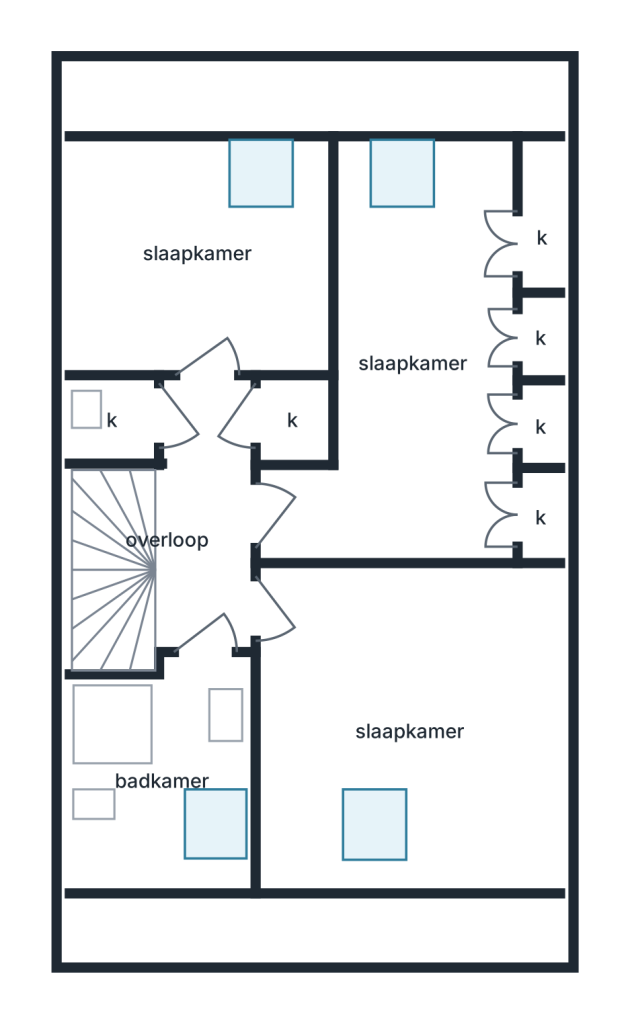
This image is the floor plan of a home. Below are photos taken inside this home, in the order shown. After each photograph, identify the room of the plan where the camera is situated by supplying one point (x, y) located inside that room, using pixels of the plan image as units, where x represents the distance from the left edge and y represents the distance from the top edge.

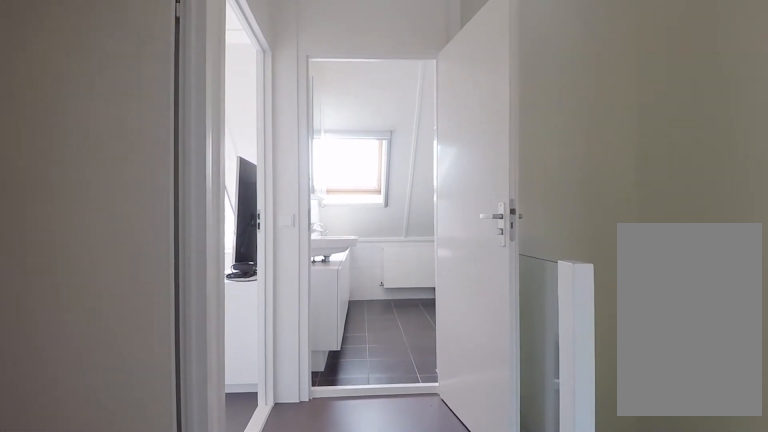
(203, 516)
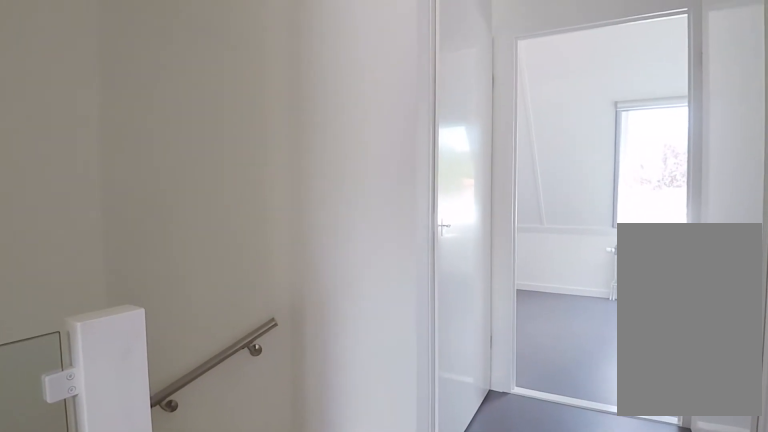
(203, 516)
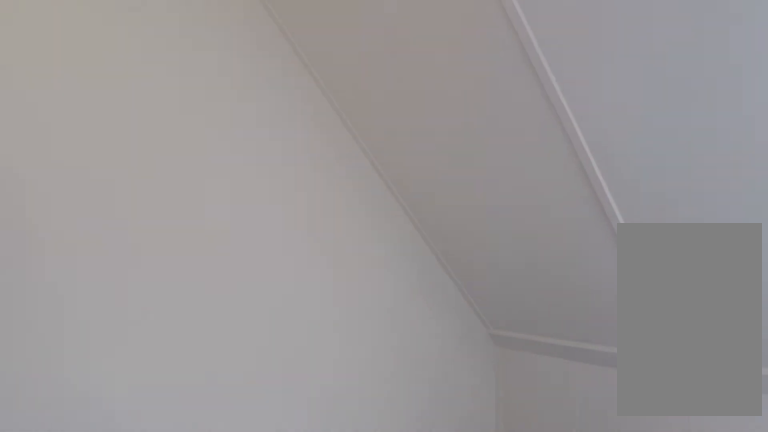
(198, 284)
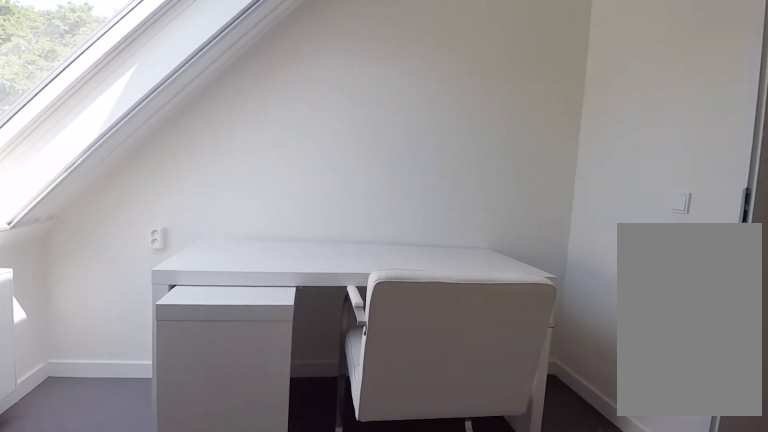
(198, 284)
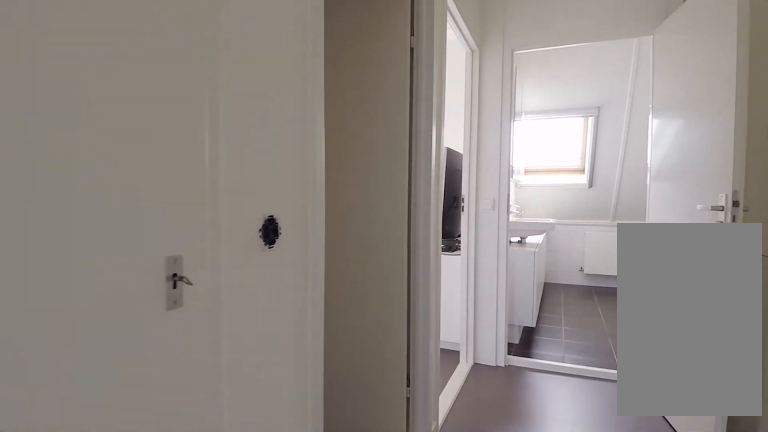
(203, 516)
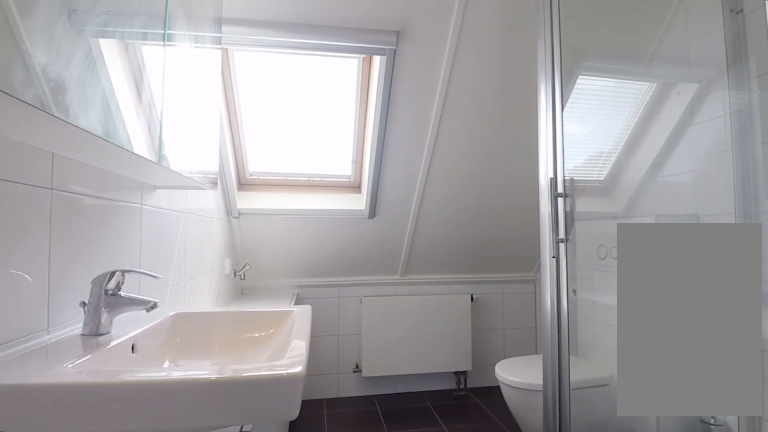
(168, 752)
